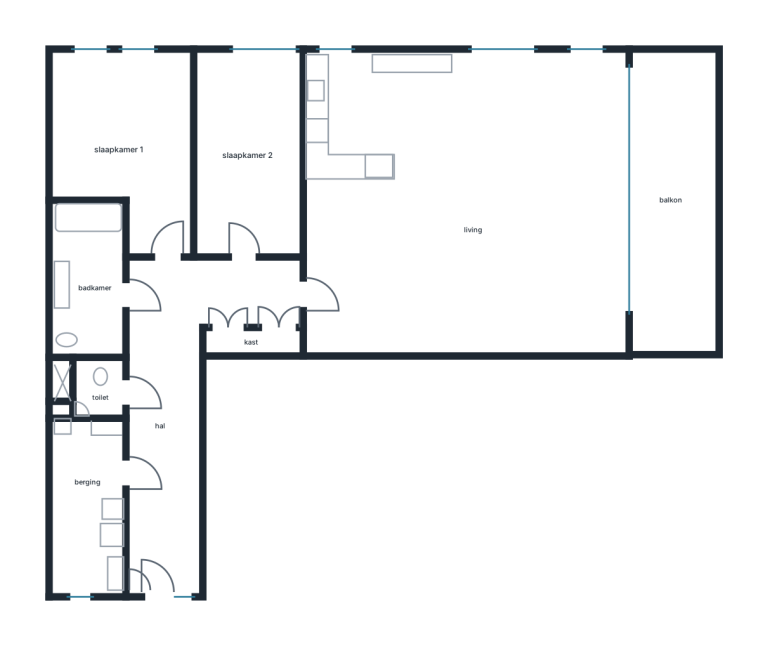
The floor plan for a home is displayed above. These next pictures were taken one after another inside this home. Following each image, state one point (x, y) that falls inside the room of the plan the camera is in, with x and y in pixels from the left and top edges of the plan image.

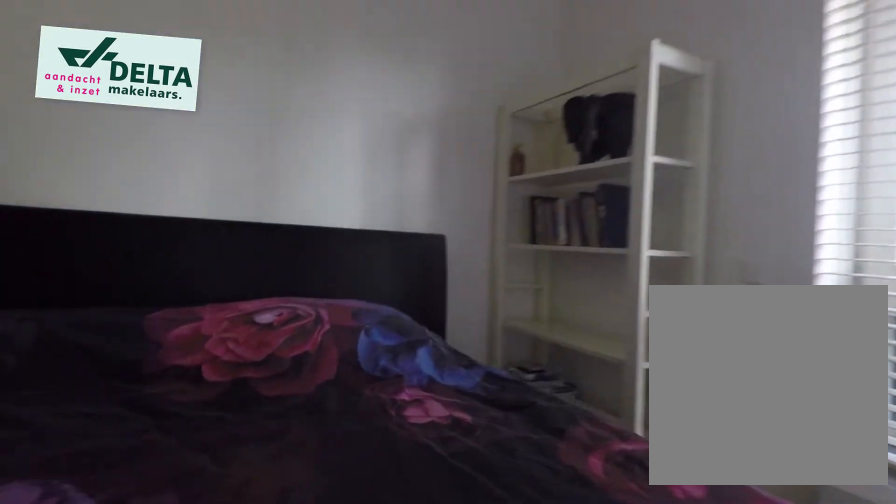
(120, 154)
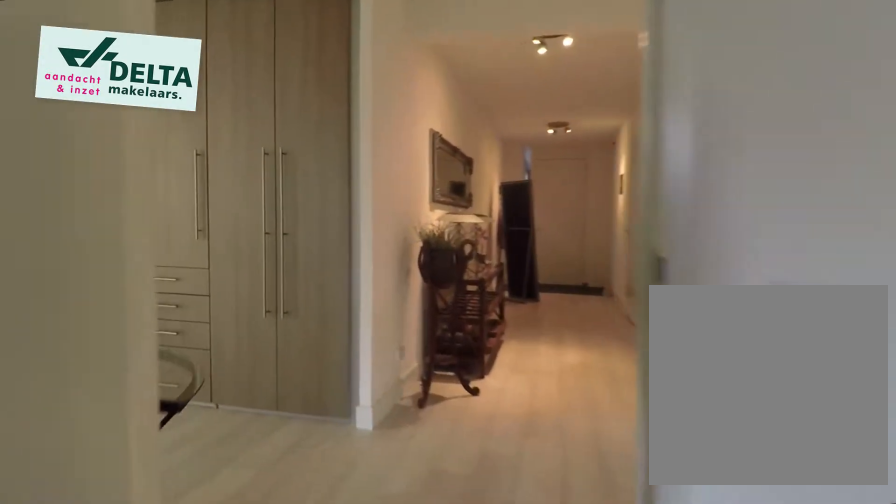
(120, 154)
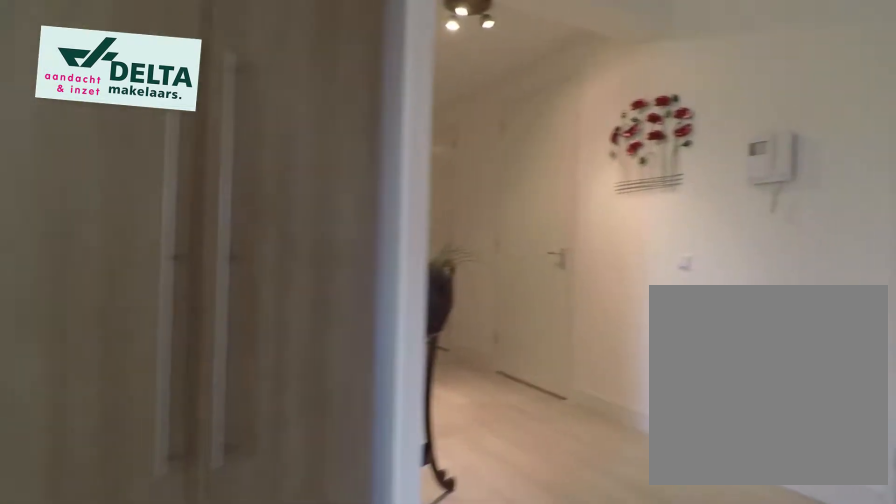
(177, 398)
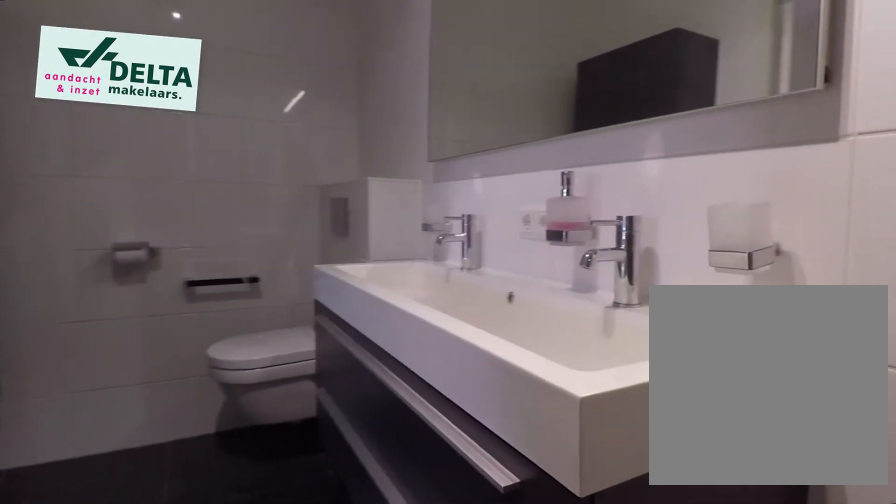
(86, 278)
